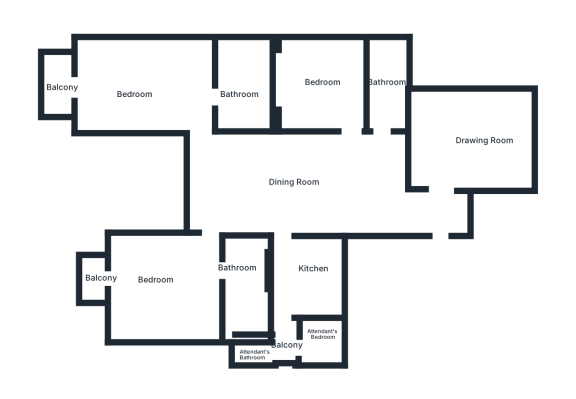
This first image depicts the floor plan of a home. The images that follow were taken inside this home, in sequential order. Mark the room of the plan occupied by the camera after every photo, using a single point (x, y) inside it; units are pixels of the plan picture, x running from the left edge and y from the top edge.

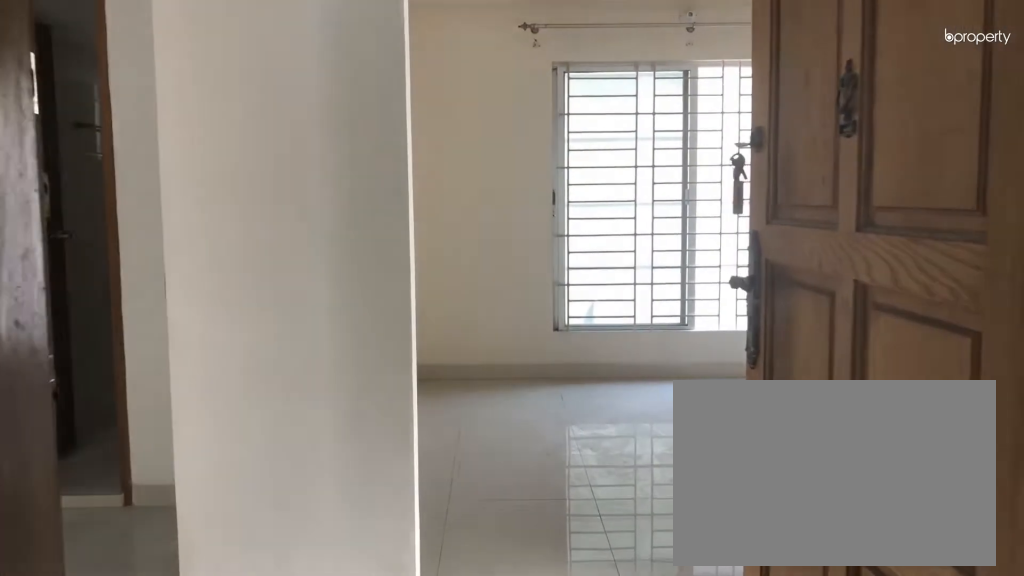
(438, 235)
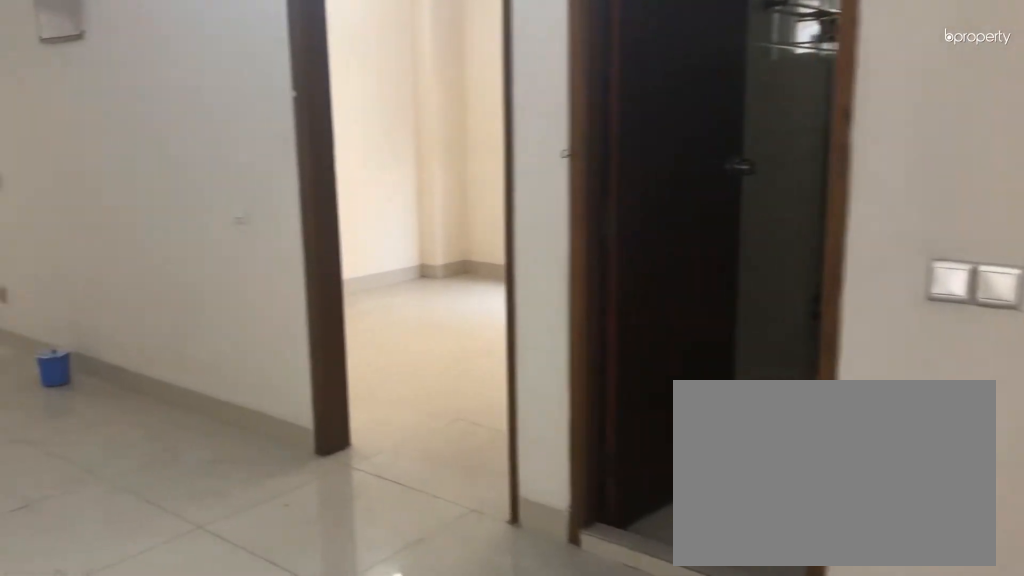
(292, 186)
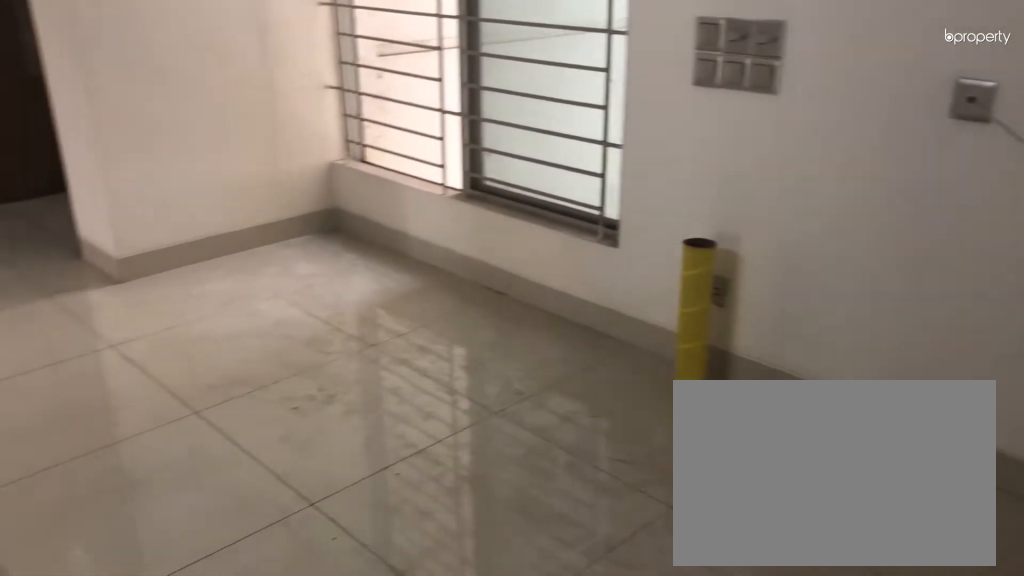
(292, 186)
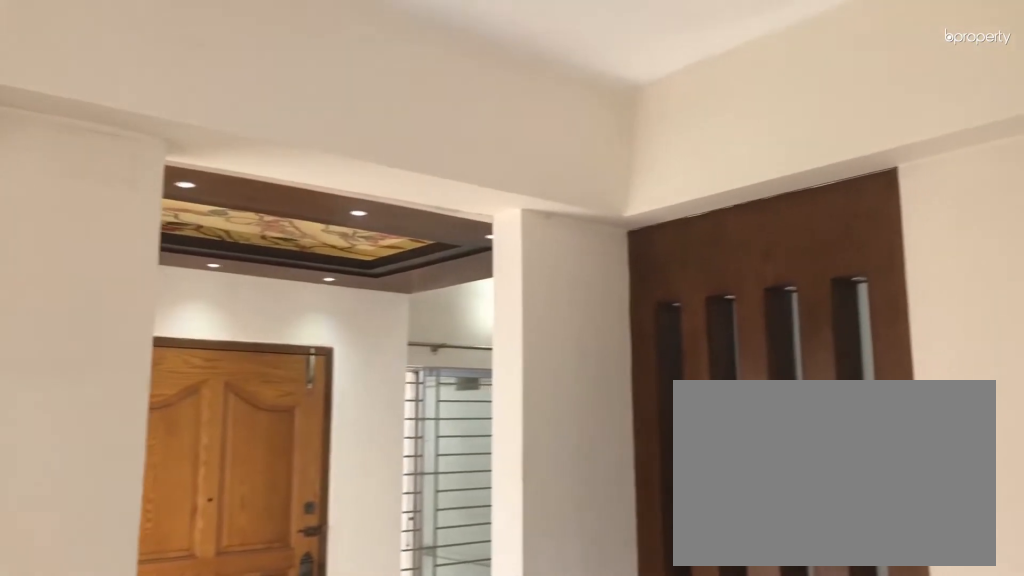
(460, 147)
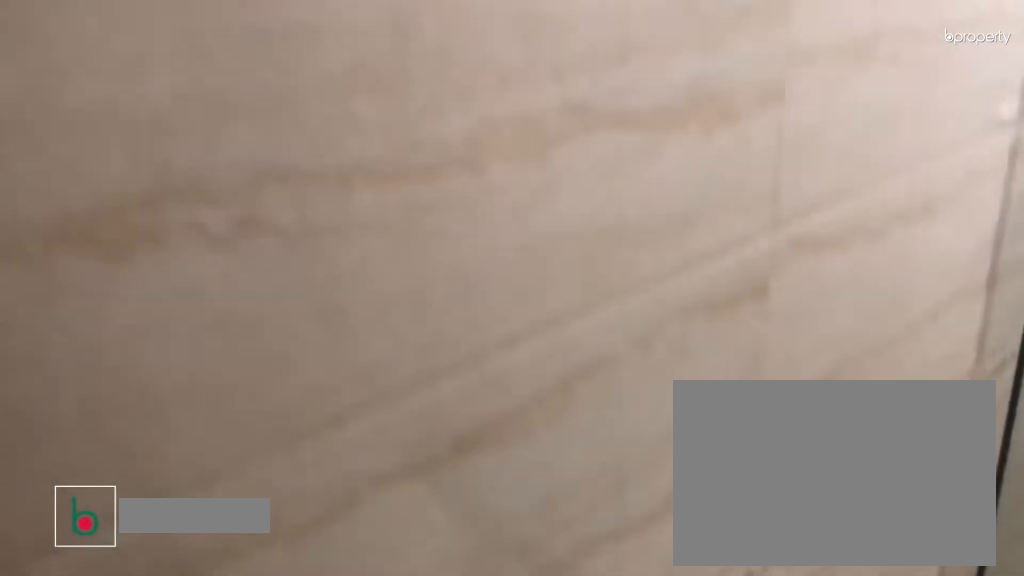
(388, 88)
